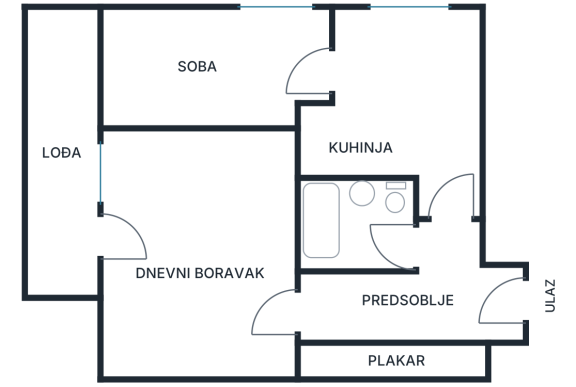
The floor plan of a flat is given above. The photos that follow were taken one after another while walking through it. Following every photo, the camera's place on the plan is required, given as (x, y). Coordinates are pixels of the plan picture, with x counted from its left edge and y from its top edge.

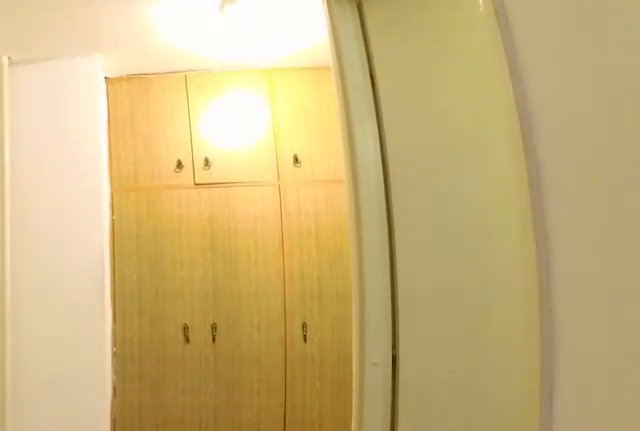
(440, 202)
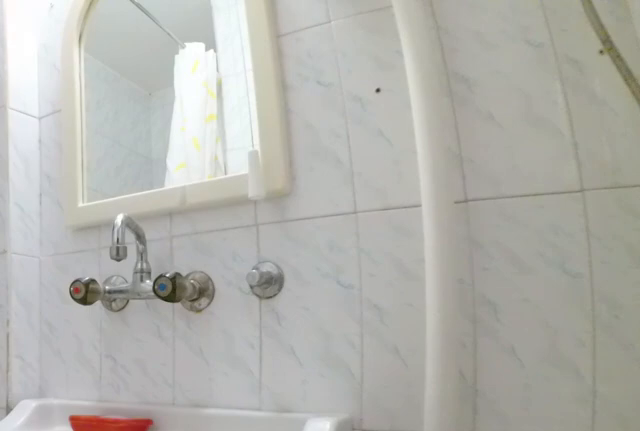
(396, 229)
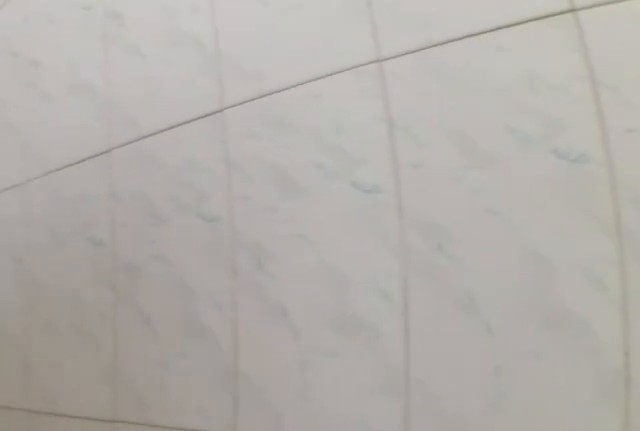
(372, 203)
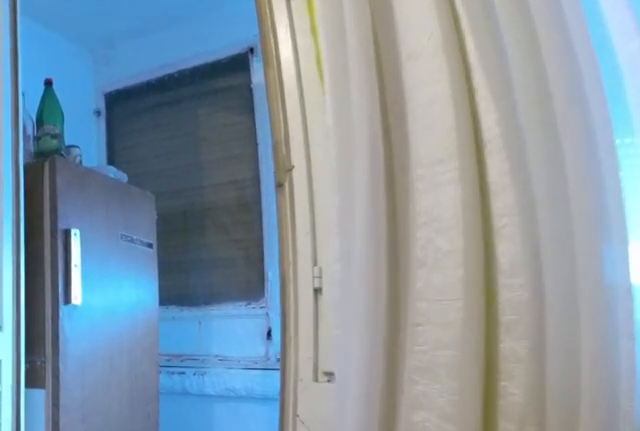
(203, 198)
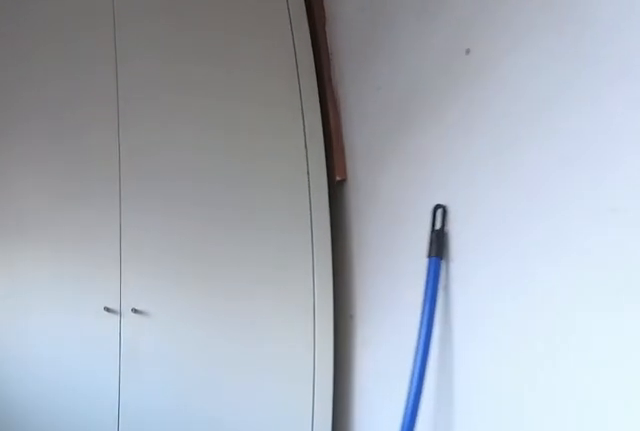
(57, 112)
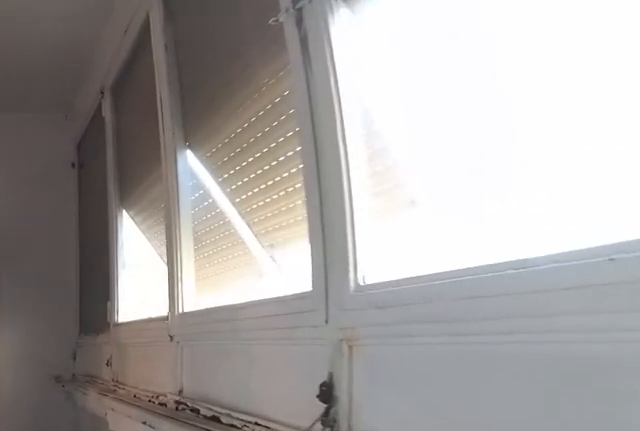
(57, 72)
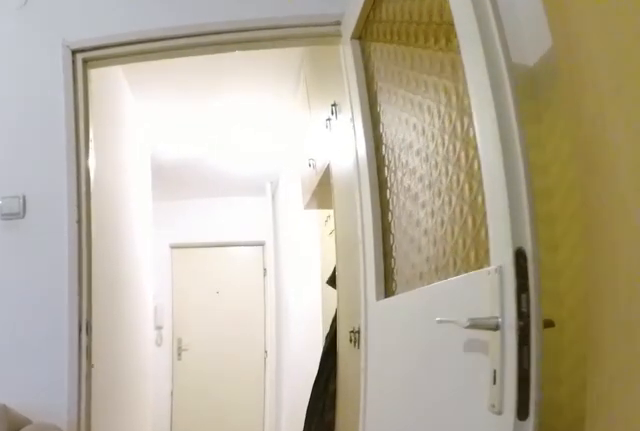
(230, 328)
